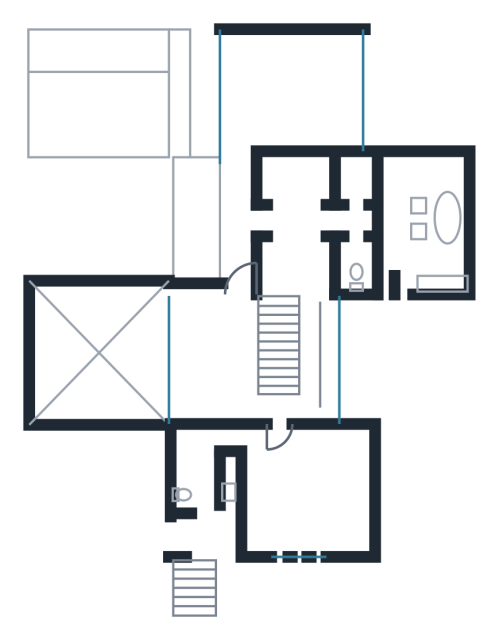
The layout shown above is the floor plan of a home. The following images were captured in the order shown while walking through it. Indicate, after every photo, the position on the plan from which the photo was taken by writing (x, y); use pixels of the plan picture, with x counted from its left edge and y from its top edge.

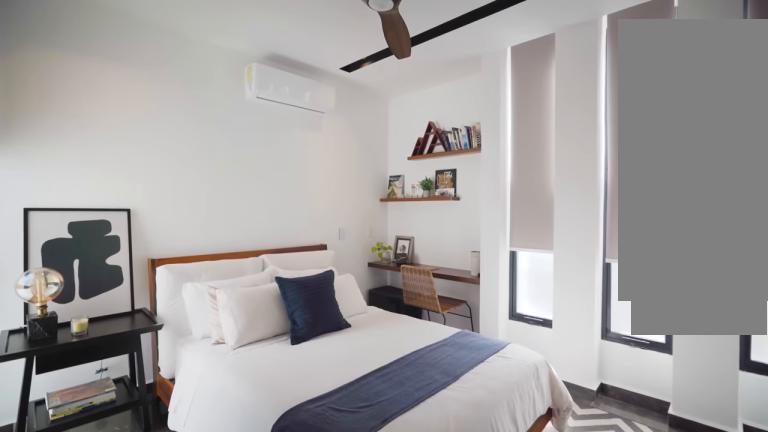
(276, 433)
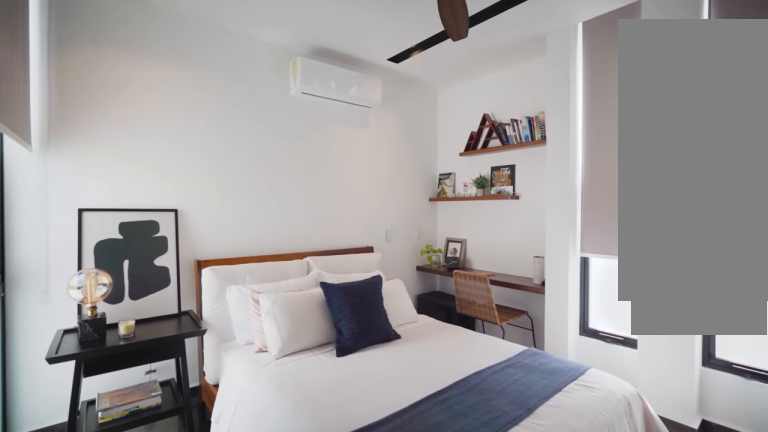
(280, 437)
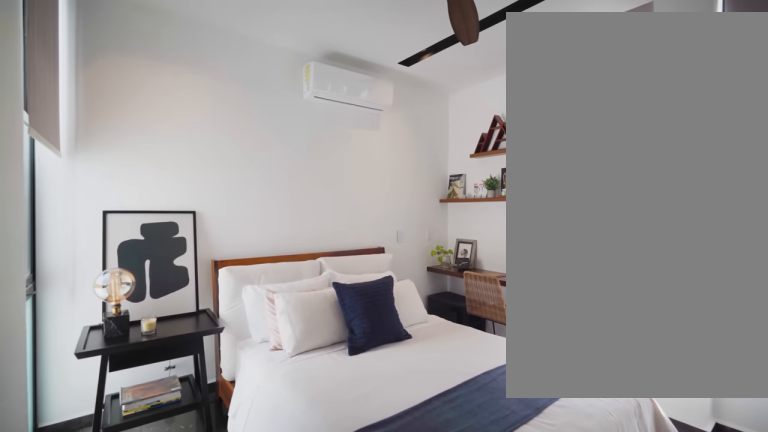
(278, 436)
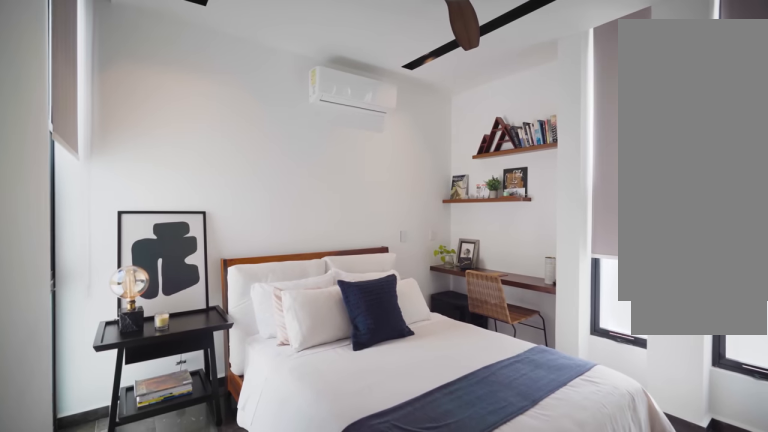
(278, 436)
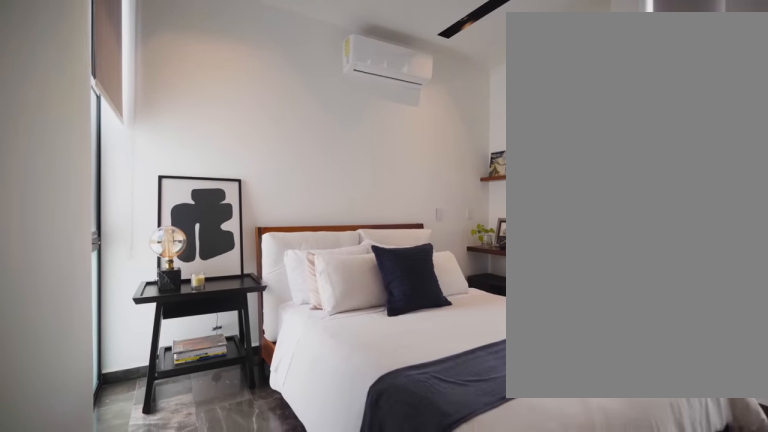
(278, 436)
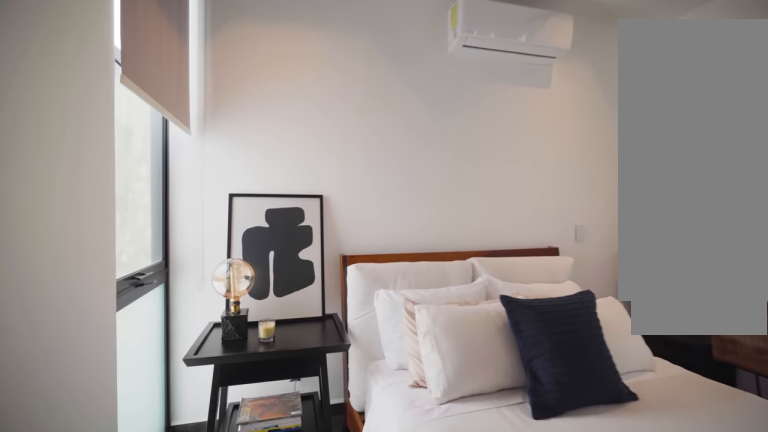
(286, 441)
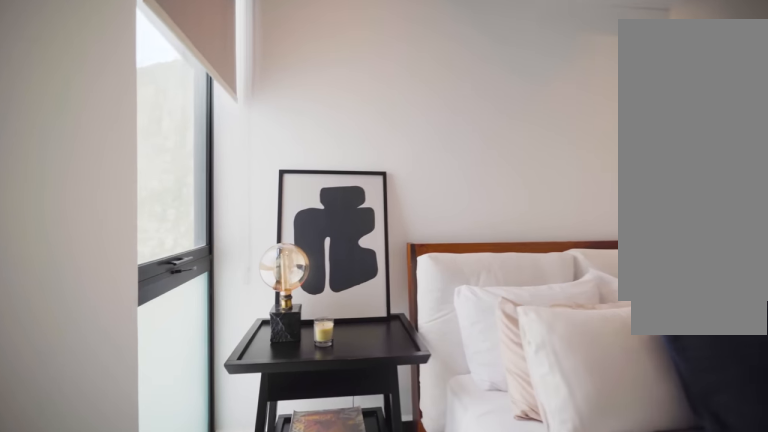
(291, 441)
